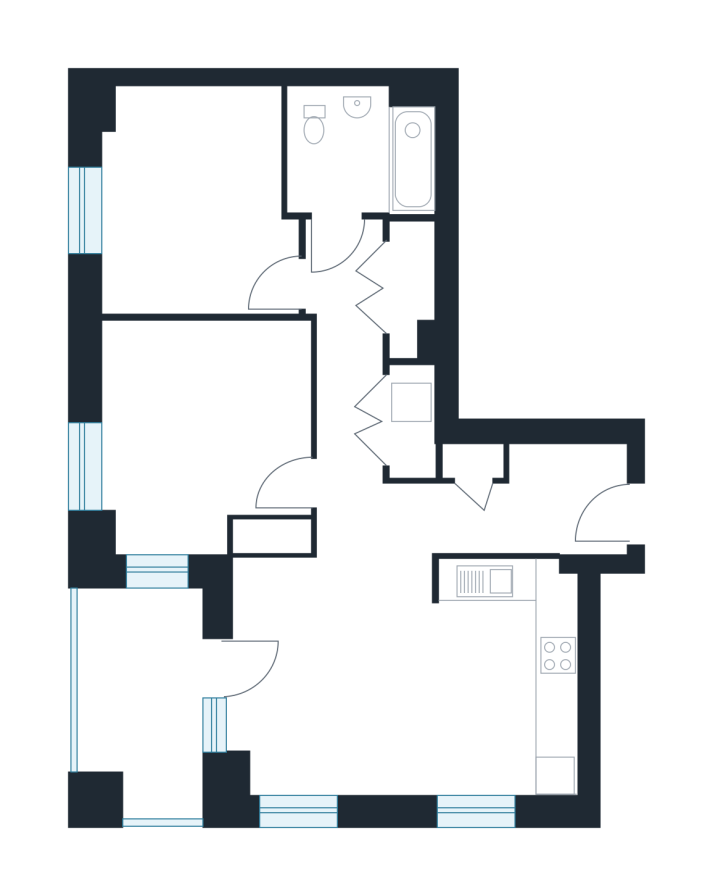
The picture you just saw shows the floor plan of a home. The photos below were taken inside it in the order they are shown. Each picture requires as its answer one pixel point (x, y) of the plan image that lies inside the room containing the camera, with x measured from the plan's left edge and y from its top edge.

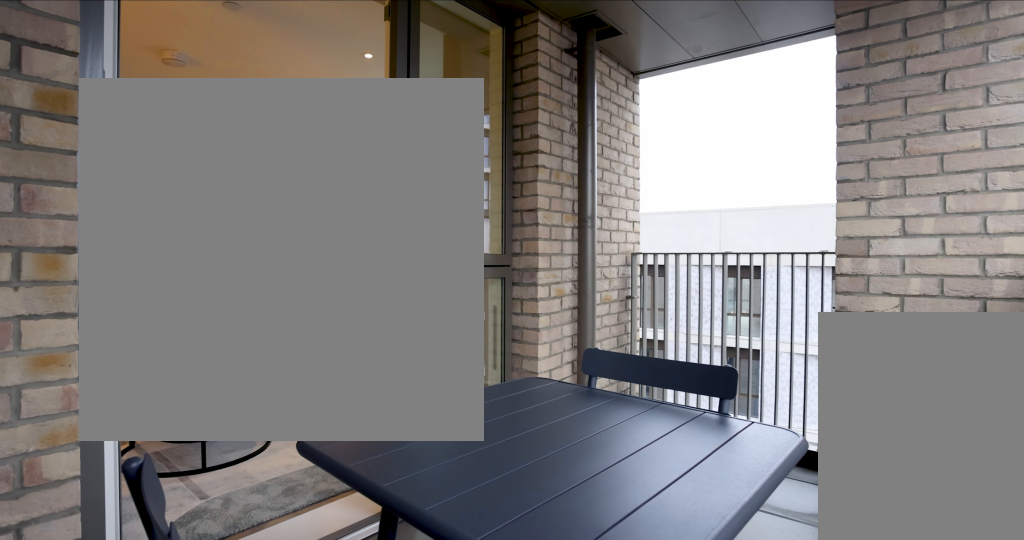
(145, 695)
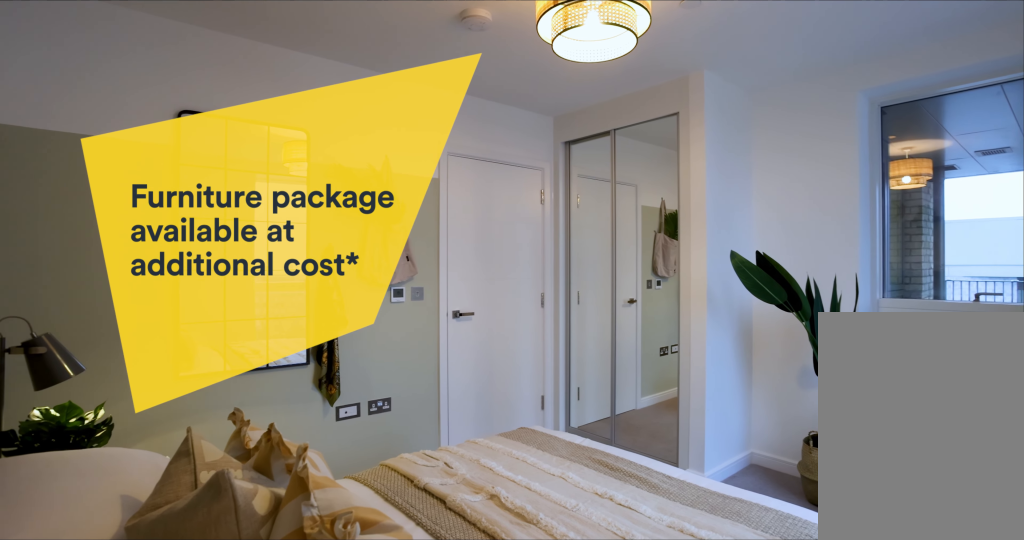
(207, 435)
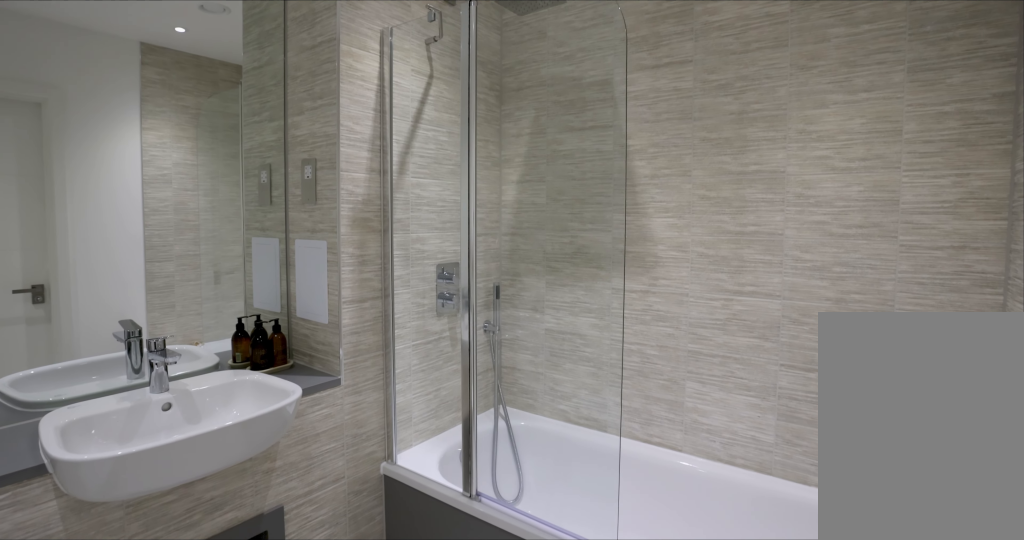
(357, 153)
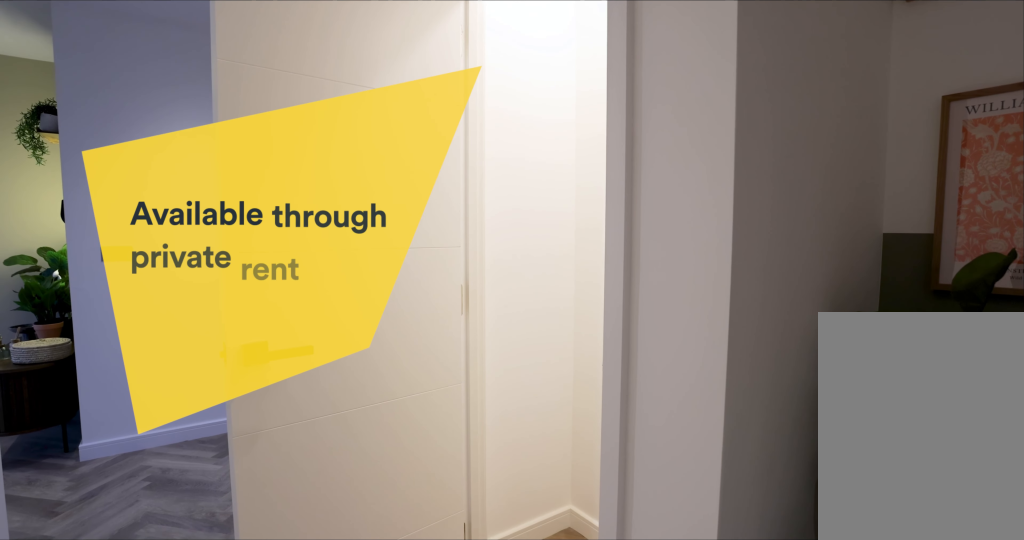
(403, 612)
